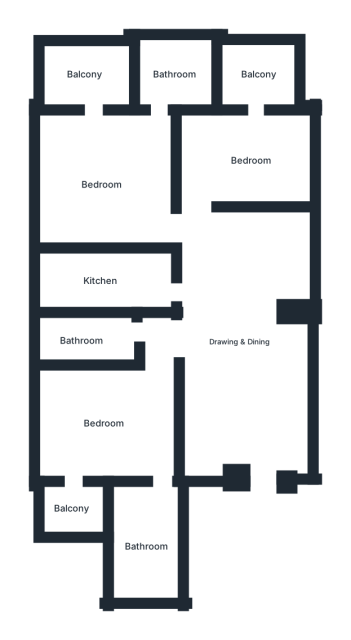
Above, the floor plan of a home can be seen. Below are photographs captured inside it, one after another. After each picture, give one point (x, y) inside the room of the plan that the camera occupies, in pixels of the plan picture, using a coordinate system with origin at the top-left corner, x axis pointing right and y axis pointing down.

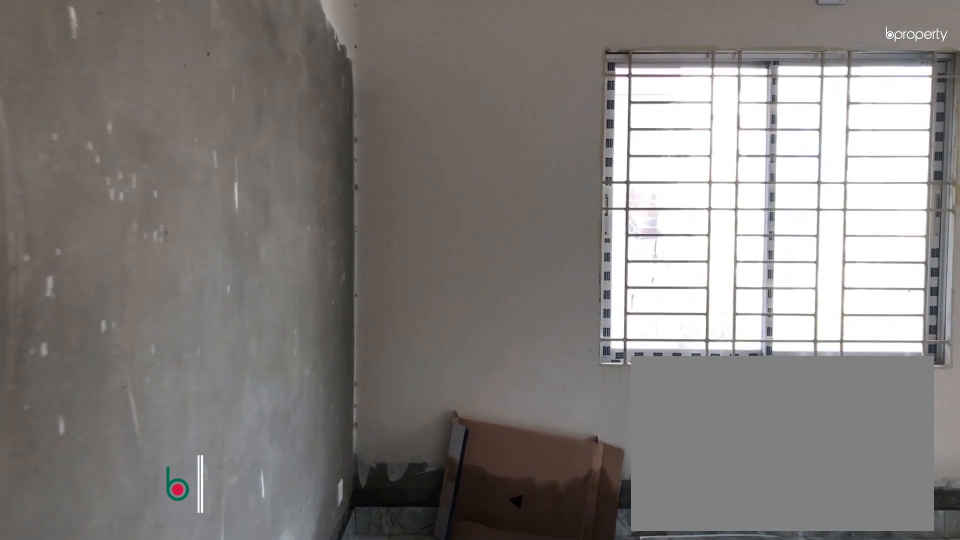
(101, 185)
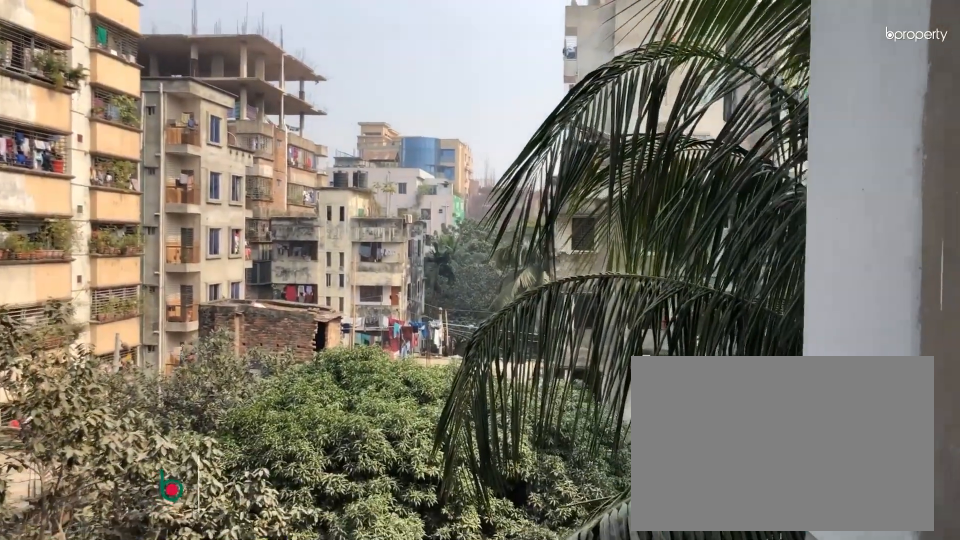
(85, 76)
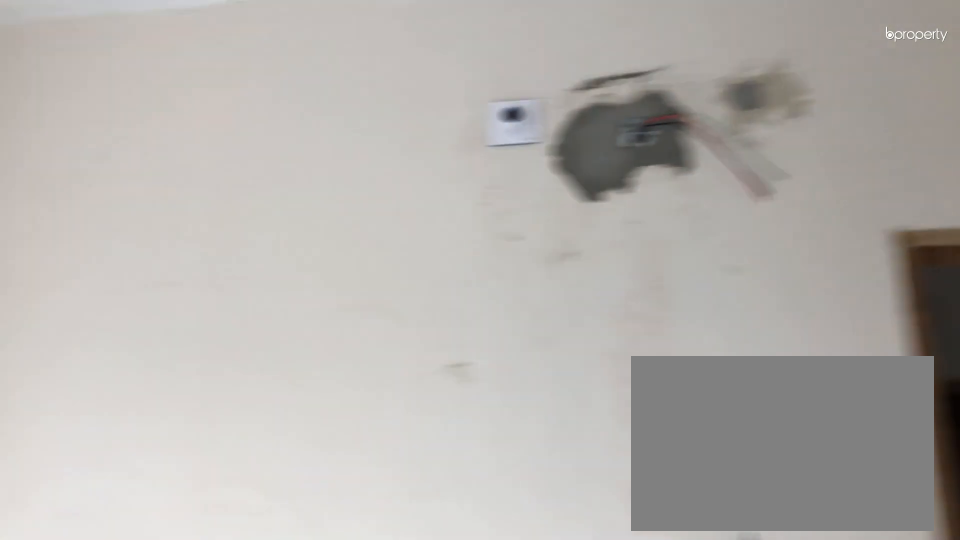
(249, 160)
